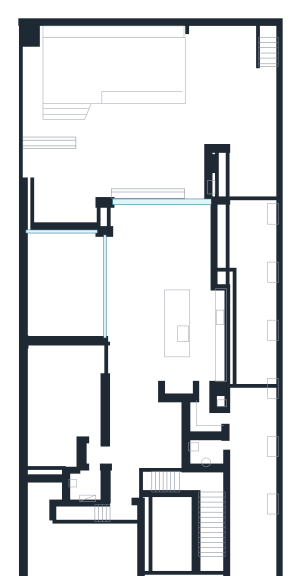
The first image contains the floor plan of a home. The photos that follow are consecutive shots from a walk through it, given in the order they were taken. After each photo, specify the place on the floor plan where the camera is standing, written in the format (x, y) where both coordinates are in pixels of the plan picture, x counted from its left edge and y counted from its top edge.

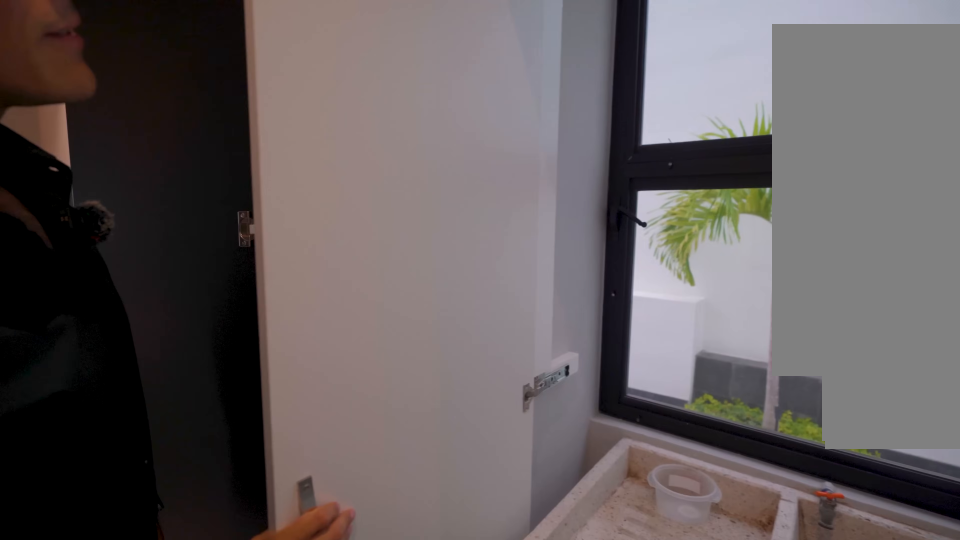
(205, 405)
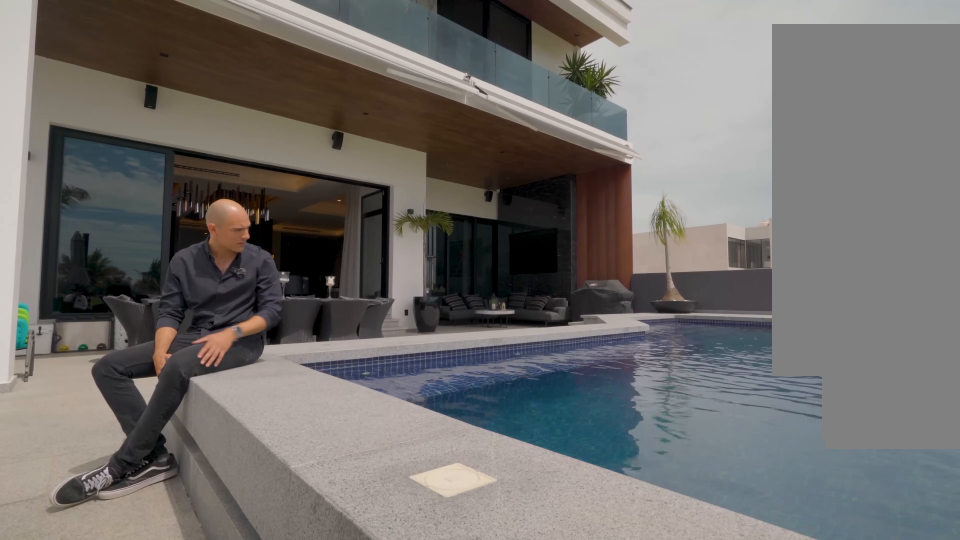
(207, 73)
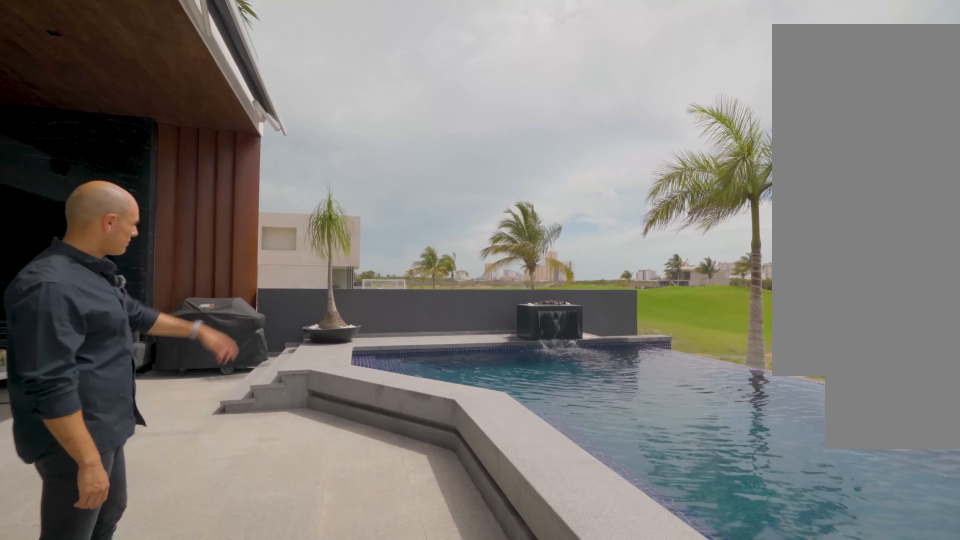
(116, 124)
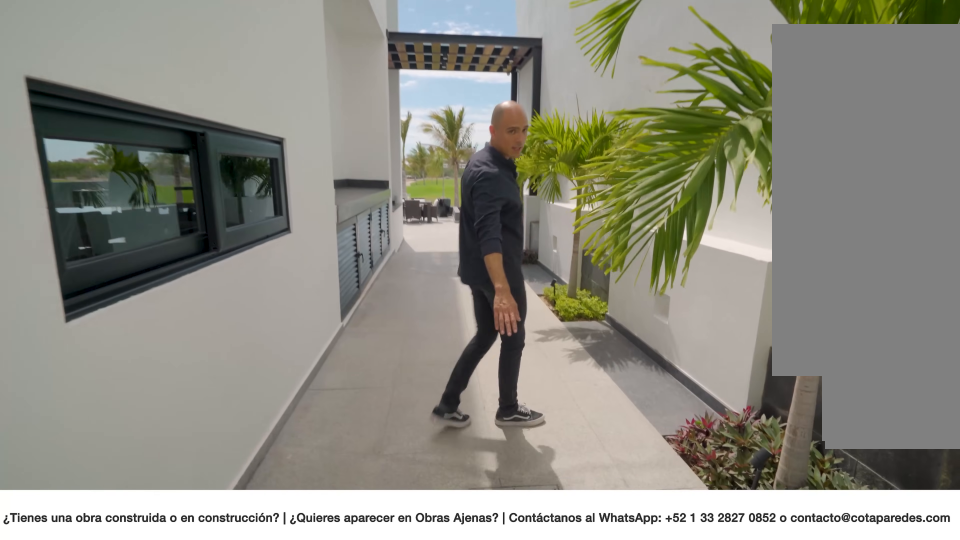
(254, 417)
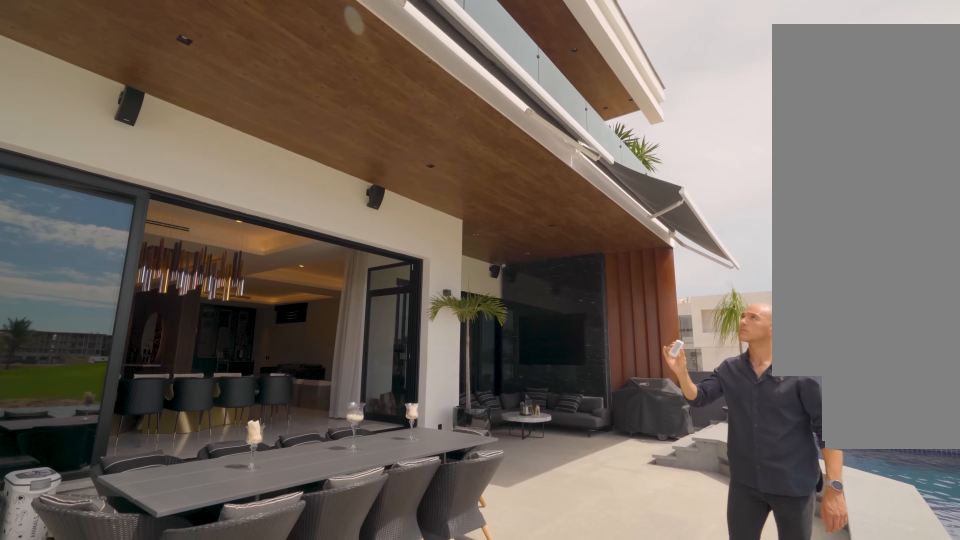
(196, 148)
